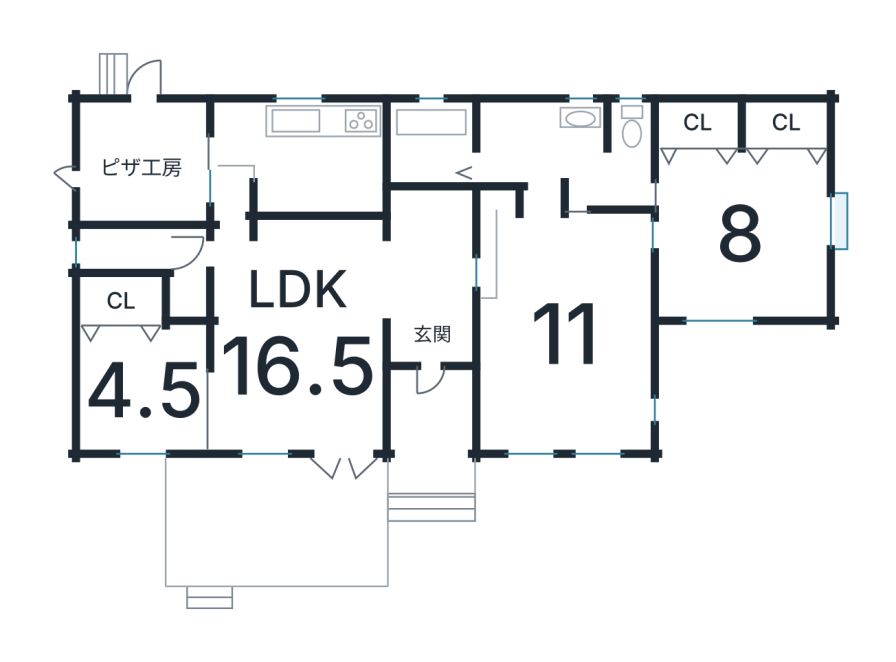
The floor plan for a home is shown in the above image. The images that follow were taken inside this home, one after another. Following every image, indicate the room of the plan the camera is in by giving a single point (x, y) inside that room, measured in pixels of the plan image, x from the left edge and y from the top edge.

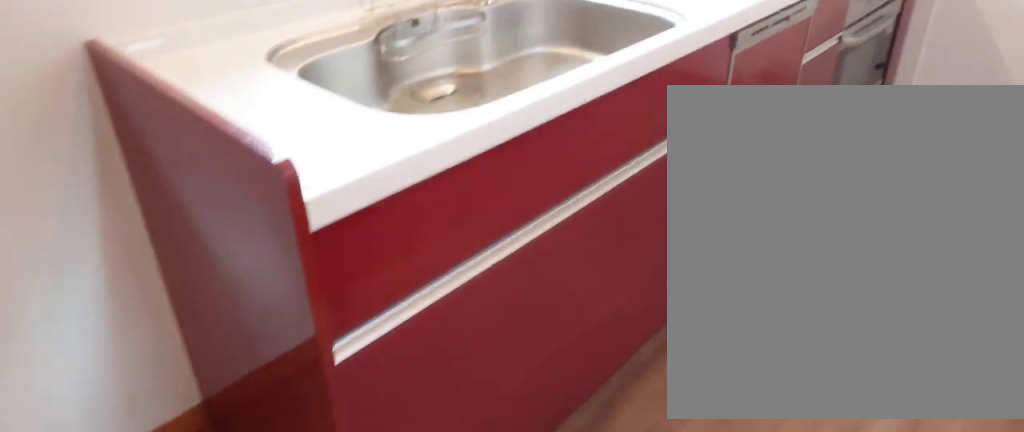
(301, 168)
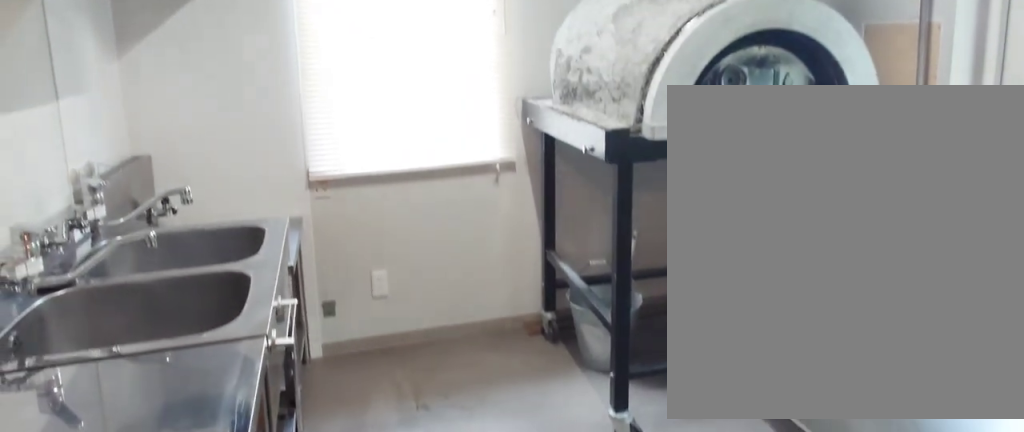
(134, 170)
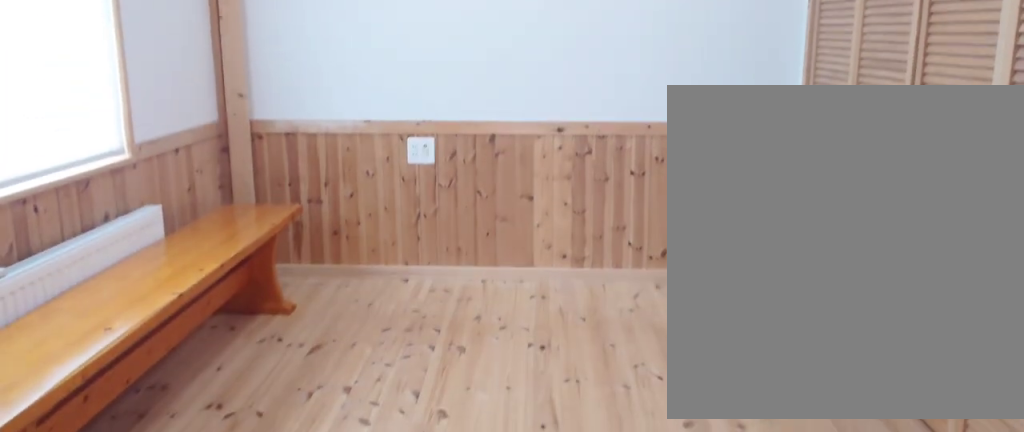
(134, 396)
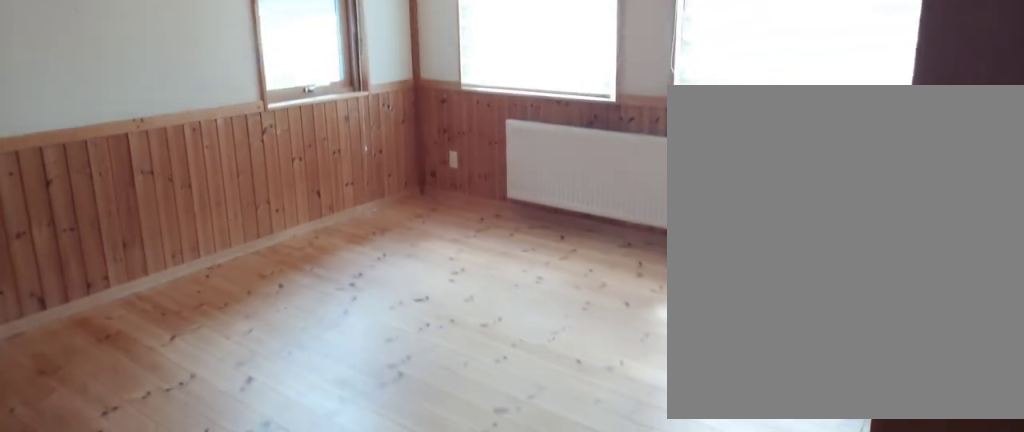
(561, 343)
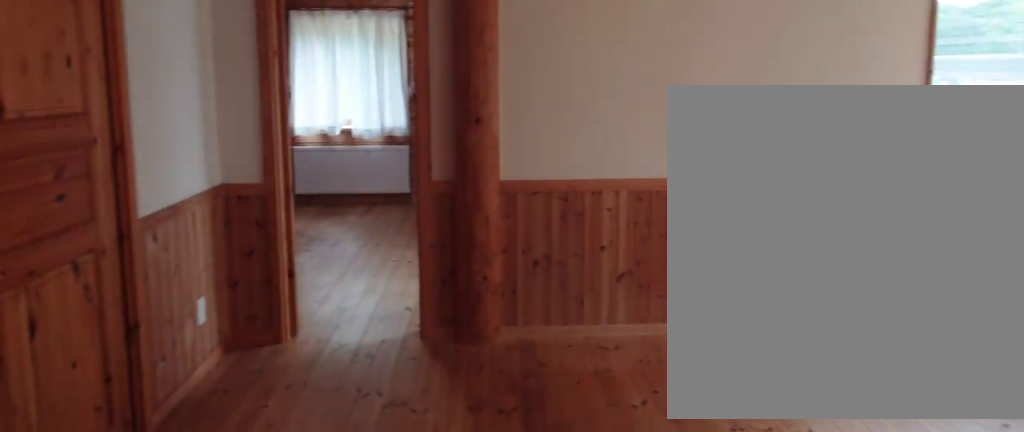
(561, 343)
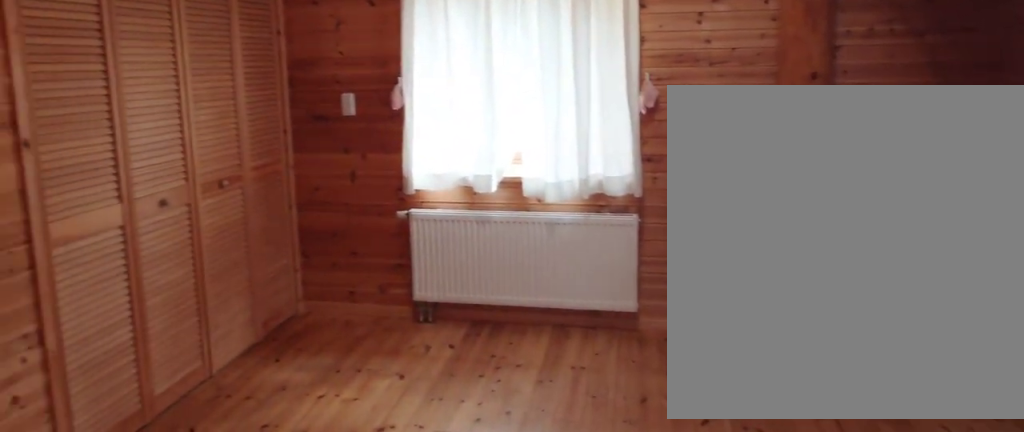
(738, 244)
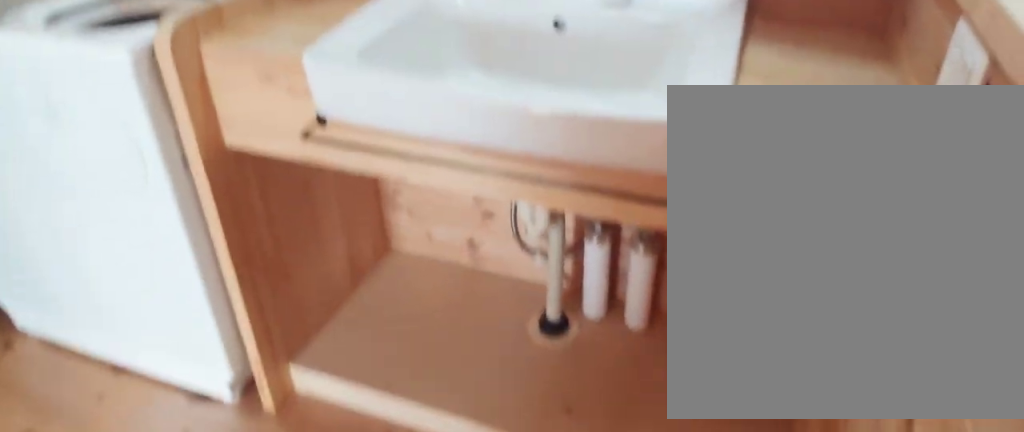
(533, 152)
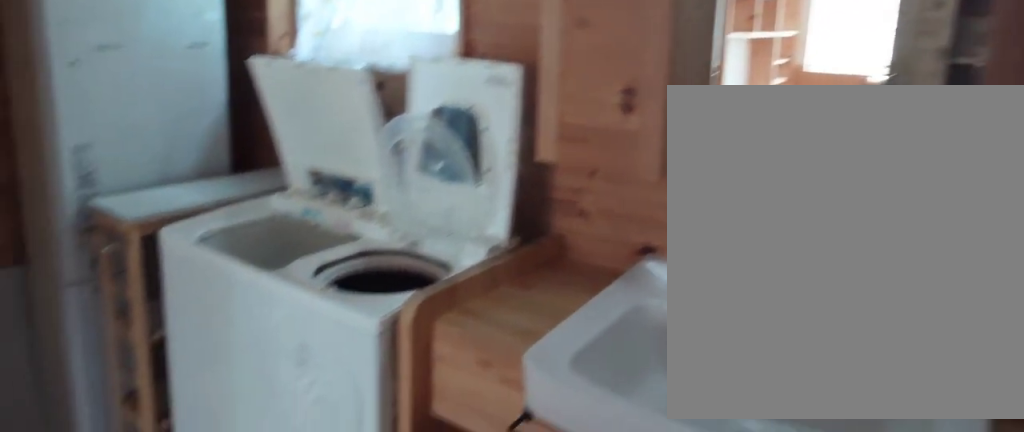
(533, 152)
